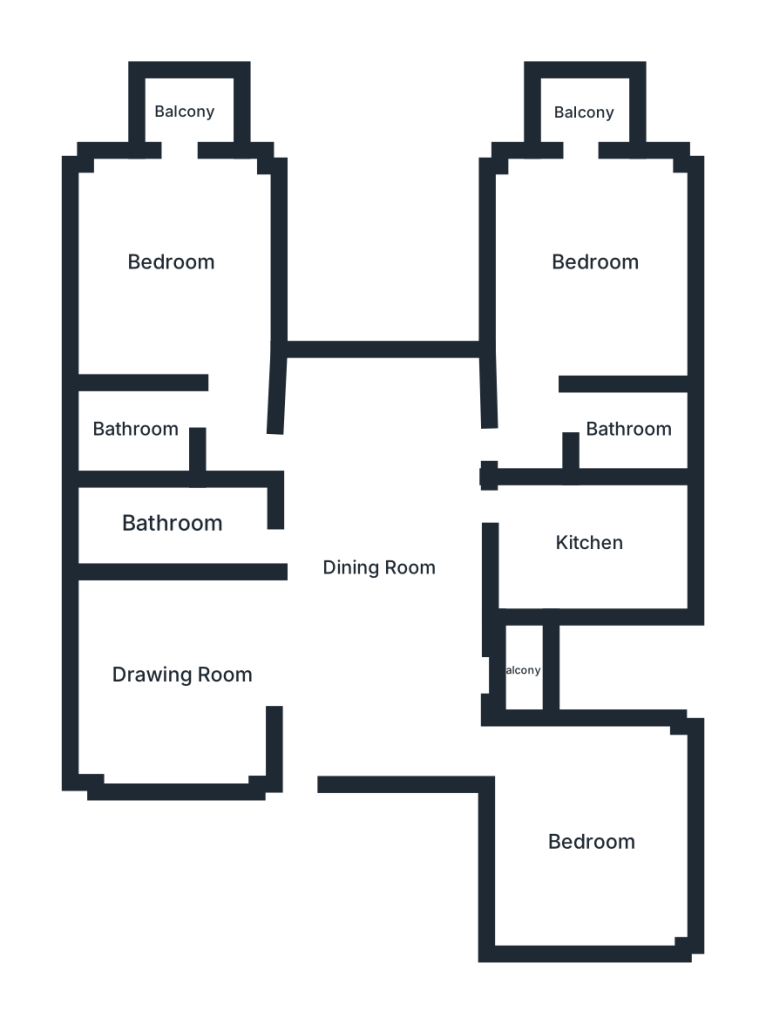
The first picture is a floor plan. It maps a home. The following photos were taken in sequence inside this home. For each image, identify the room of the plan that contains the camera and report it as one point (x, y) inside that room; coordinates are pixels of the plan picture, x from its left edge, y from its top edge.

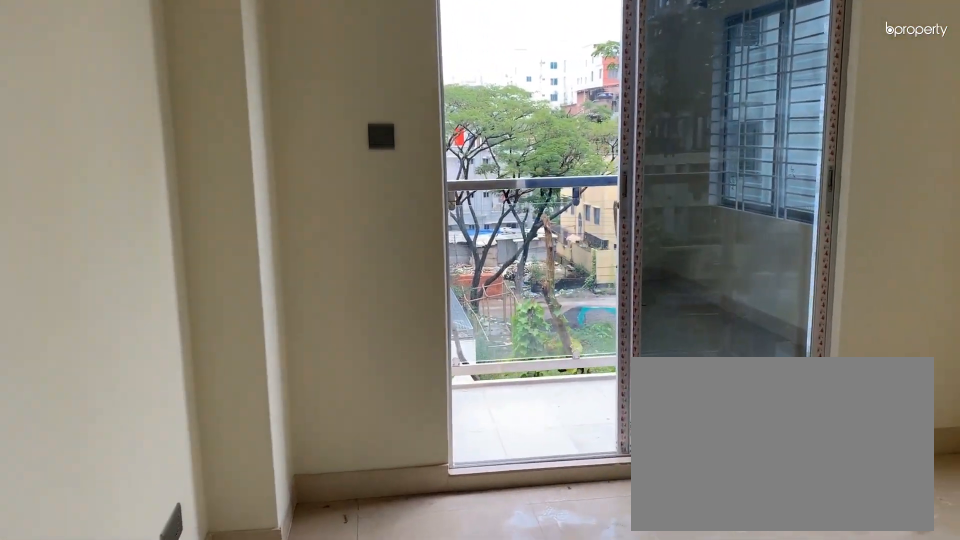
(591, 265)
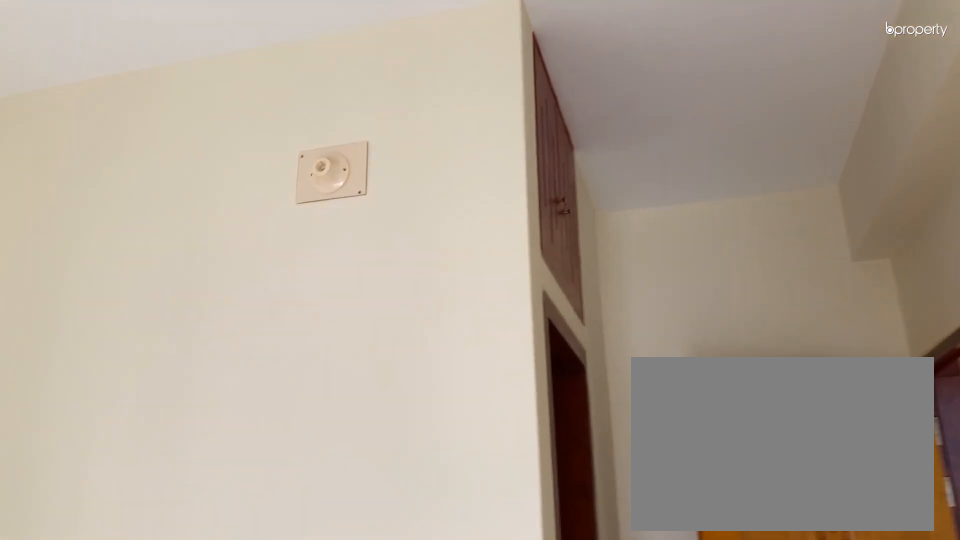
(591, 265)
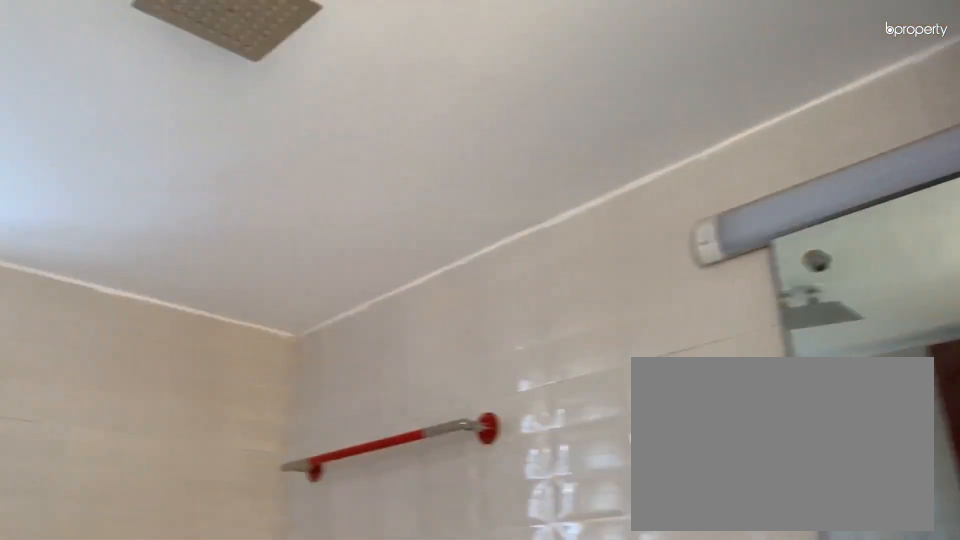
(629, 432)
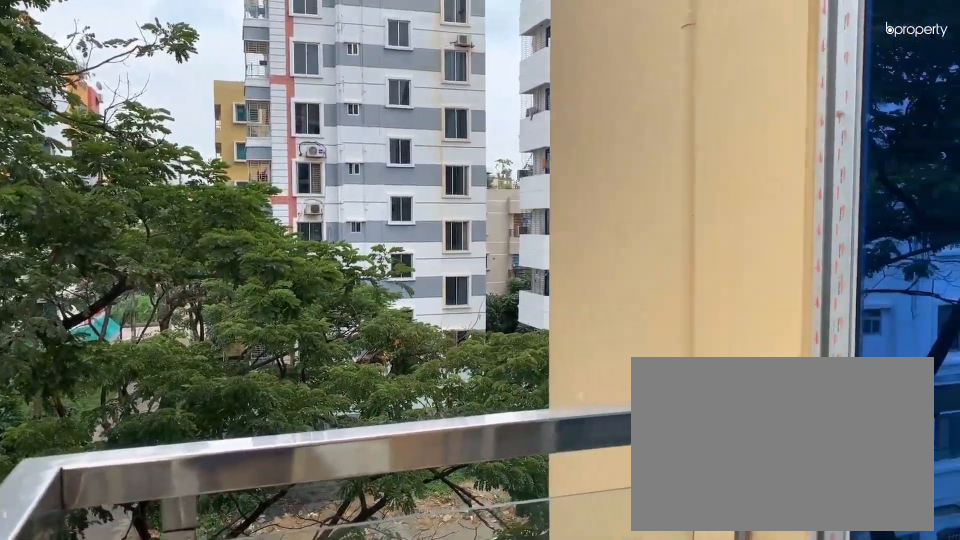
(584, 110)
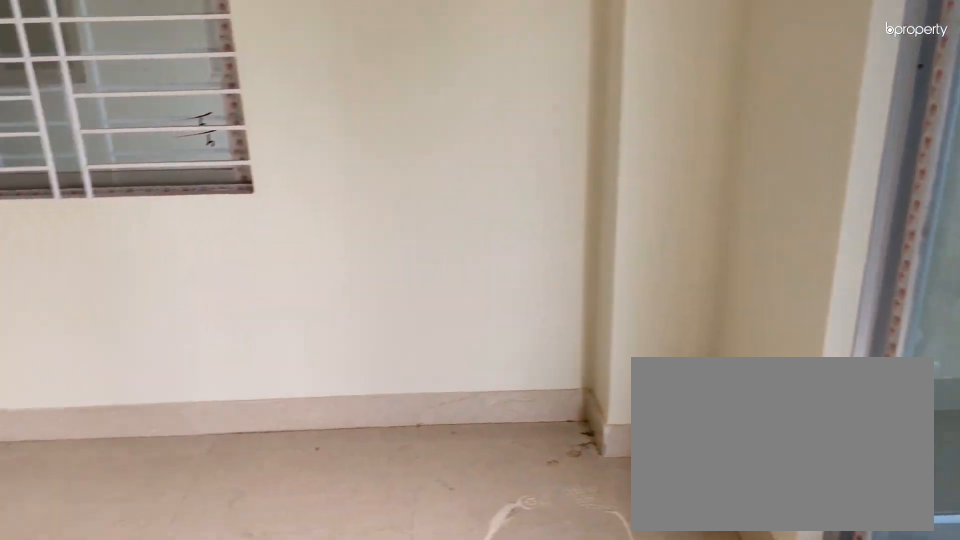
(173, 263)
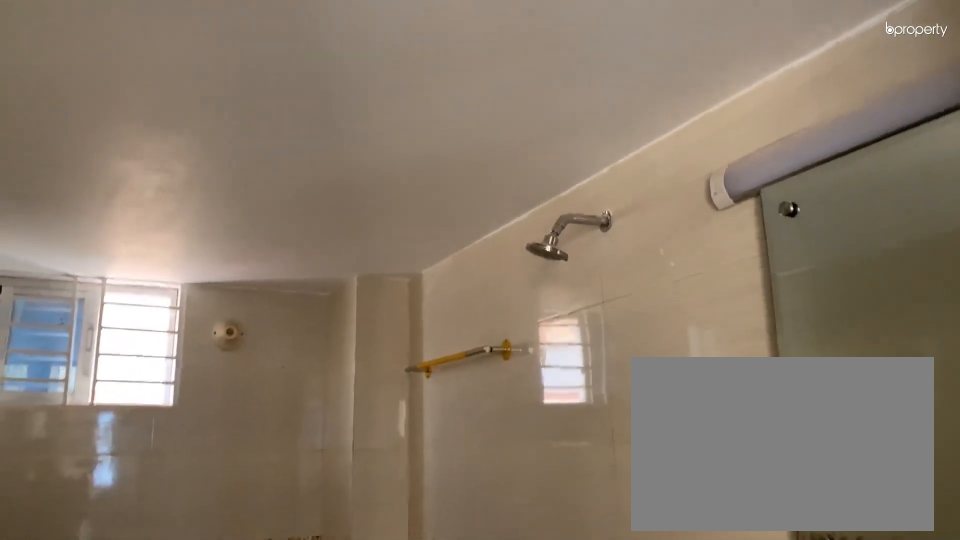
(174, 524)
